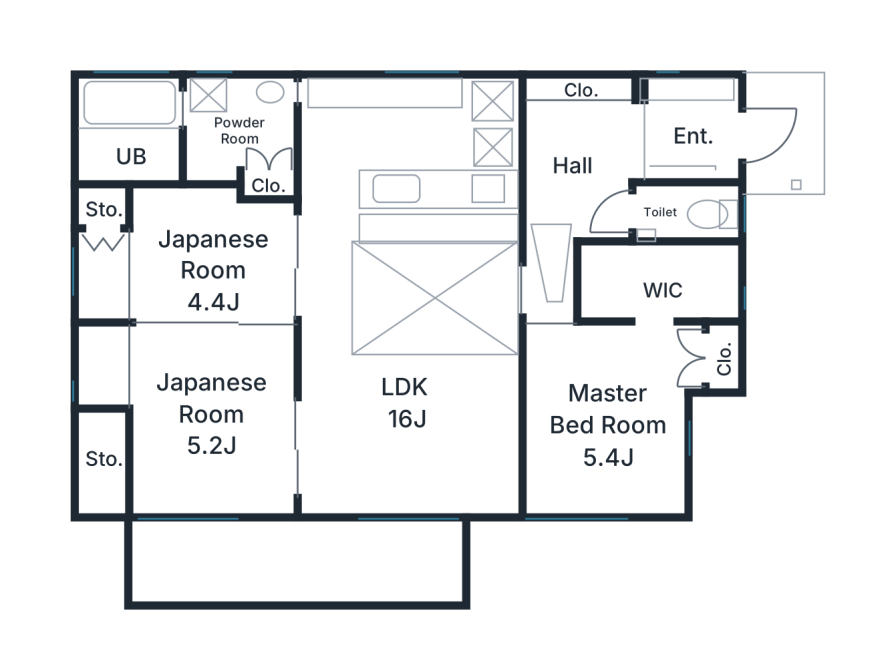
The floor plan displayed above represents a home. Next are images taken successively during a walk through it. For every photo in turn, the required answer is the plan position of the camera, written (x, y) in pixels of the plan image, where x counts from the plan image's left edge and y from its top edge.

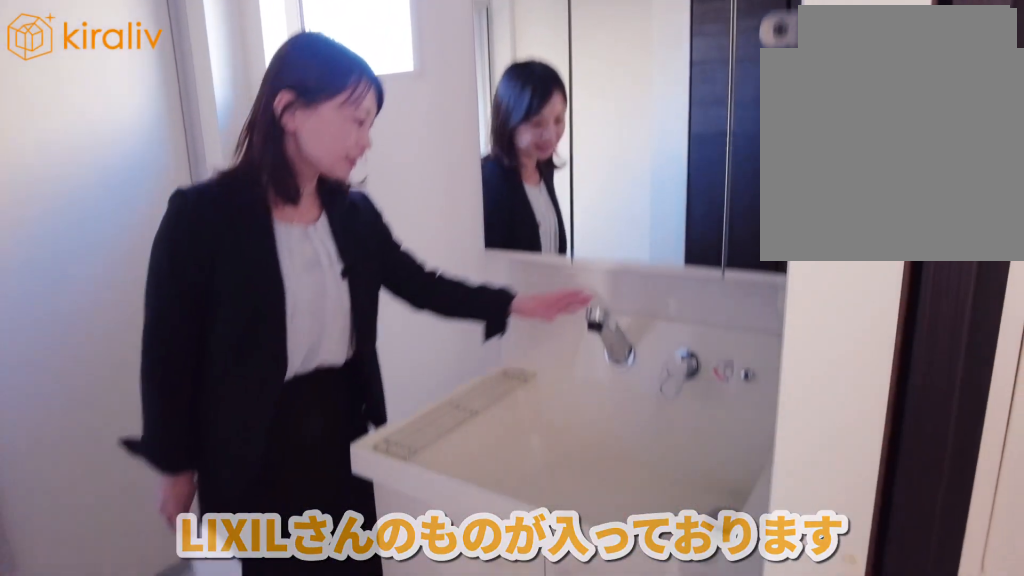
(240, 155)
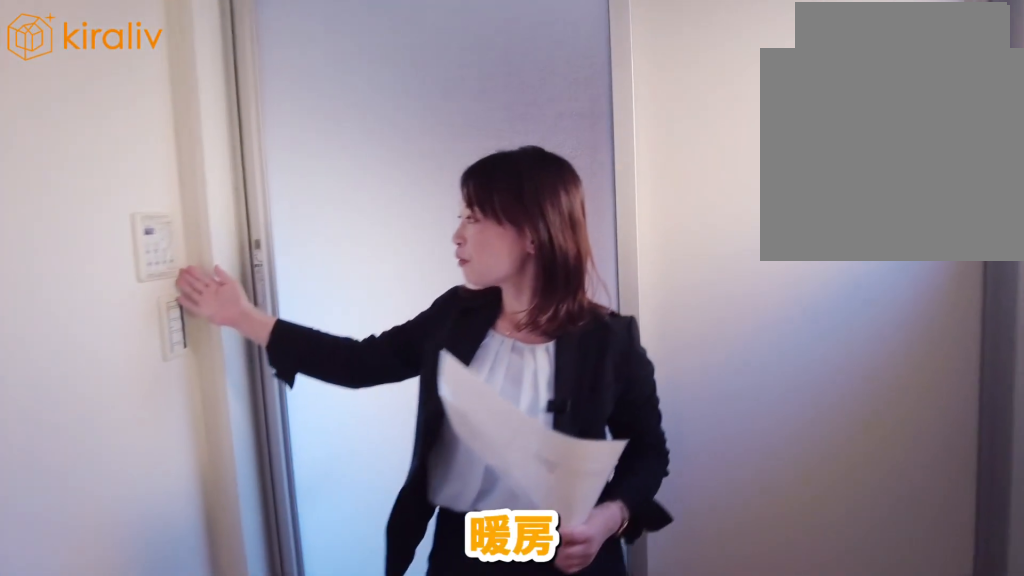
(183, 153)
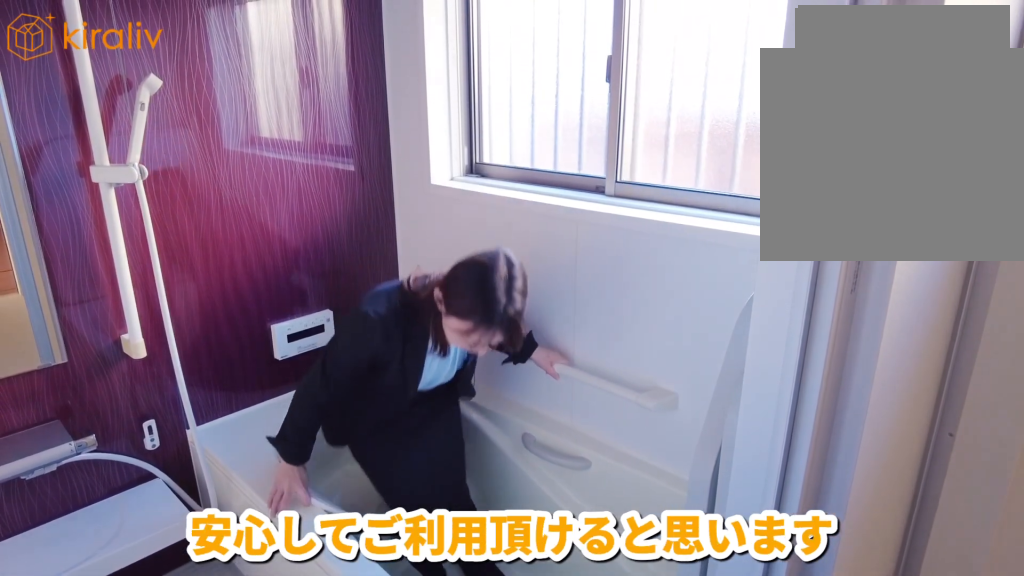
(136, 157)
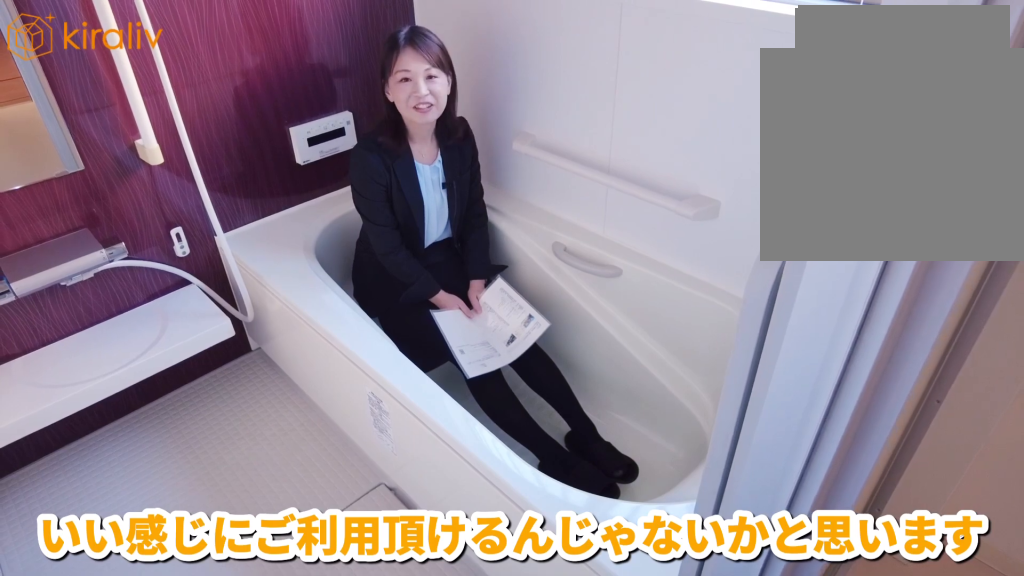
(136, 157)
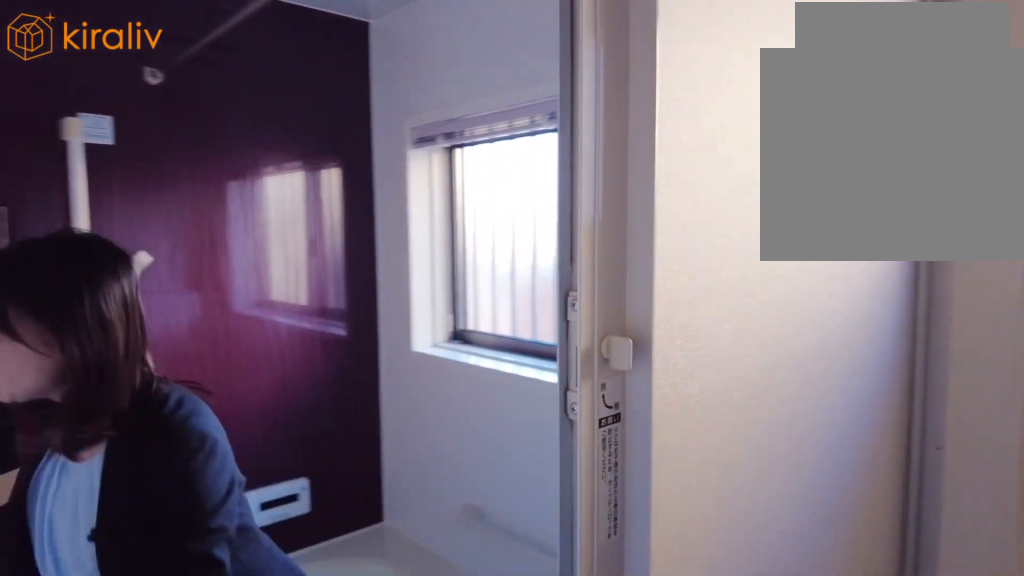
(136, 157)
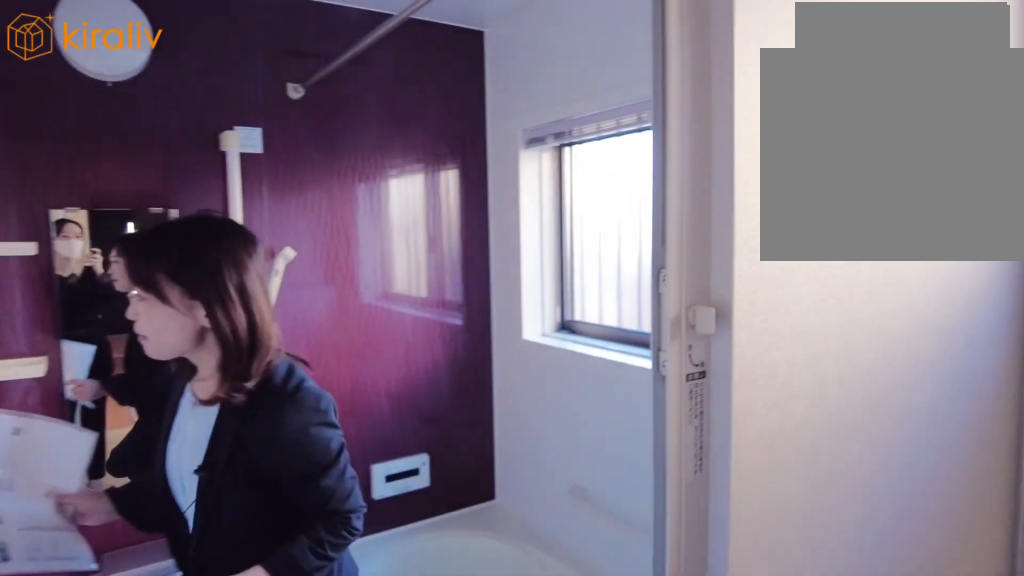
(137, 159)
